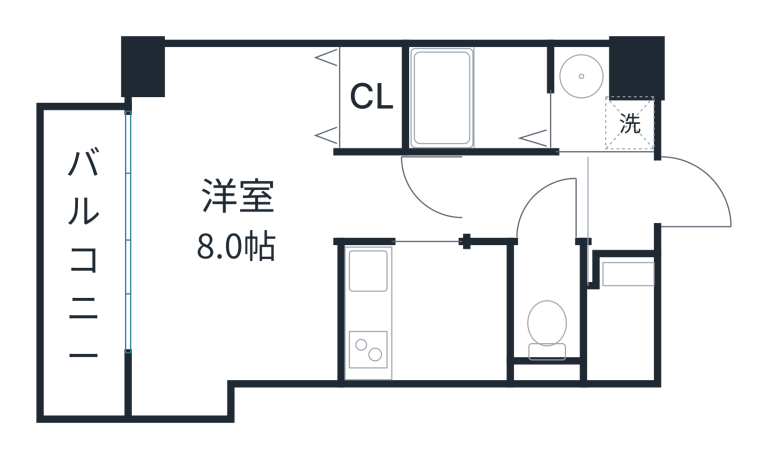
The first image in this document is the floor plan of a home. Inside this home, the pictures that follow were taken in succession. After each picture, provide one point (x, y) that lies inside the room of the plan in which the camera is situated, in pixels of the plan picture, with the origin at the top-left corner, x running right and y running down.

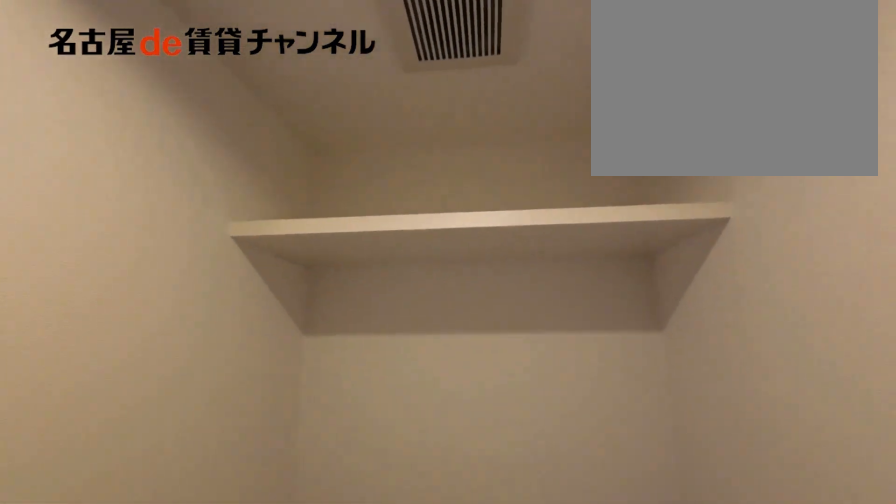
(547, 304)
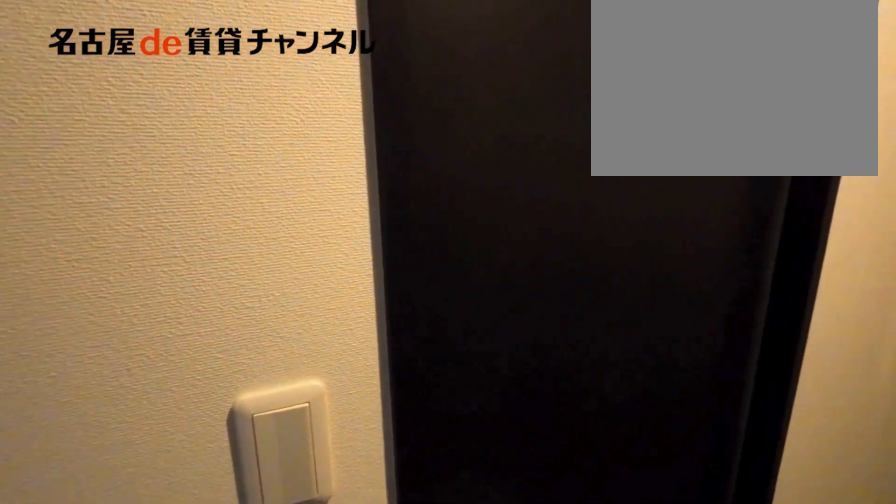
(529, 197)
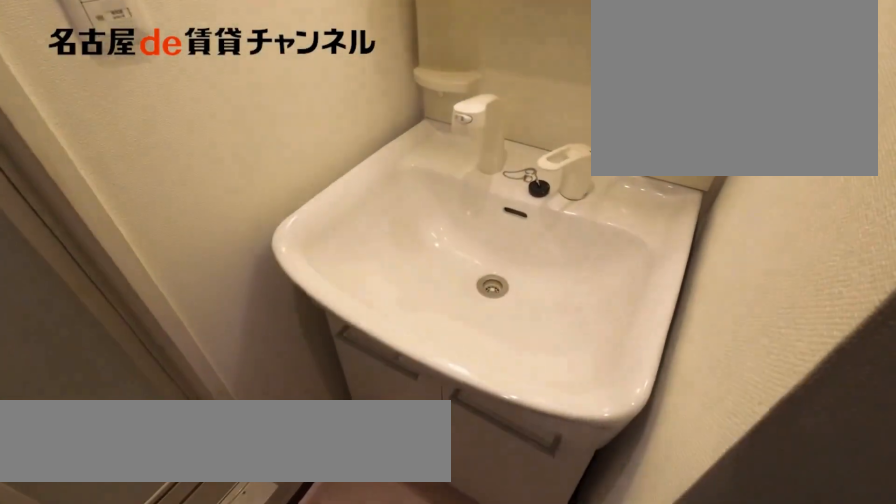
(597, 104)
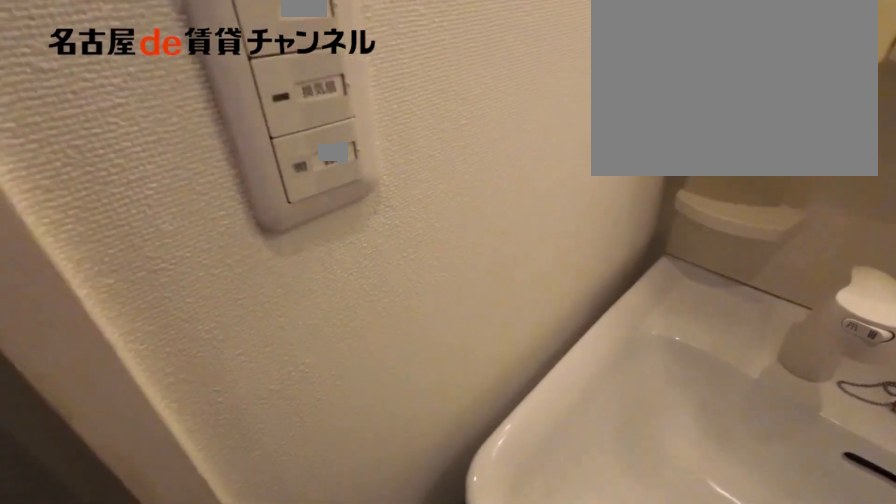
(597, 104)
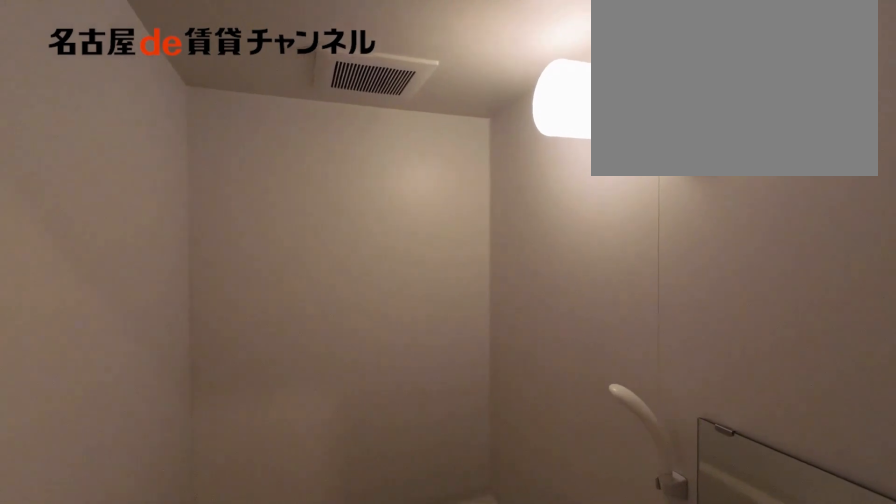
(478, 98)
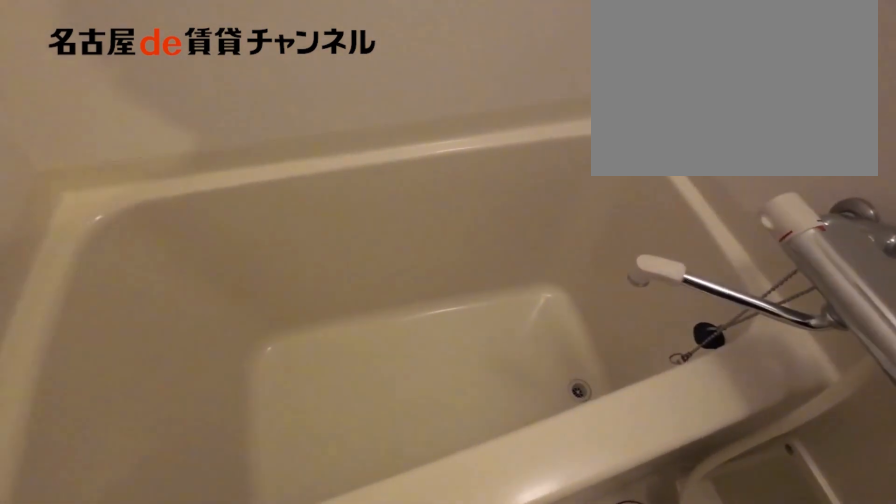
(478, 98)
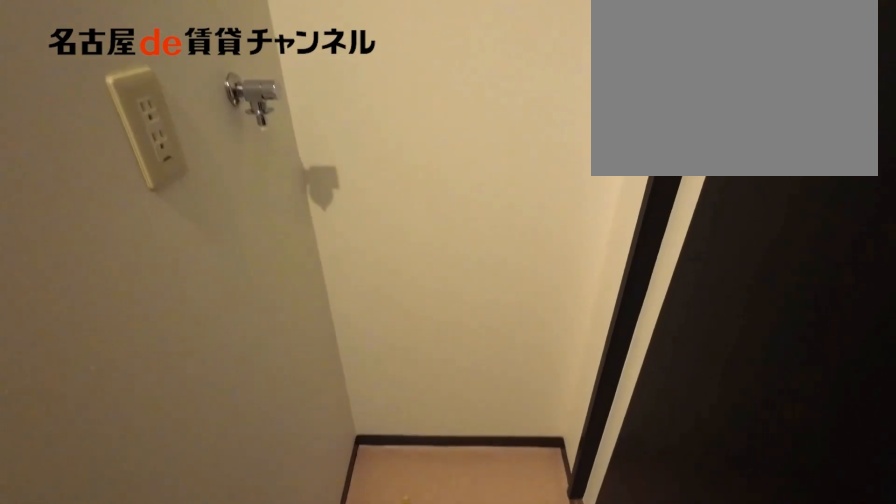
(597, 104)
